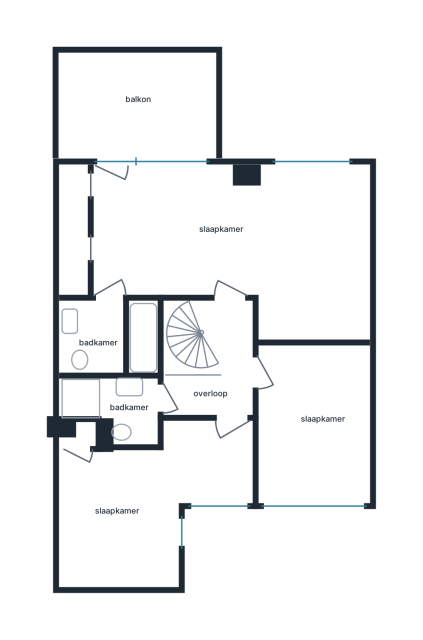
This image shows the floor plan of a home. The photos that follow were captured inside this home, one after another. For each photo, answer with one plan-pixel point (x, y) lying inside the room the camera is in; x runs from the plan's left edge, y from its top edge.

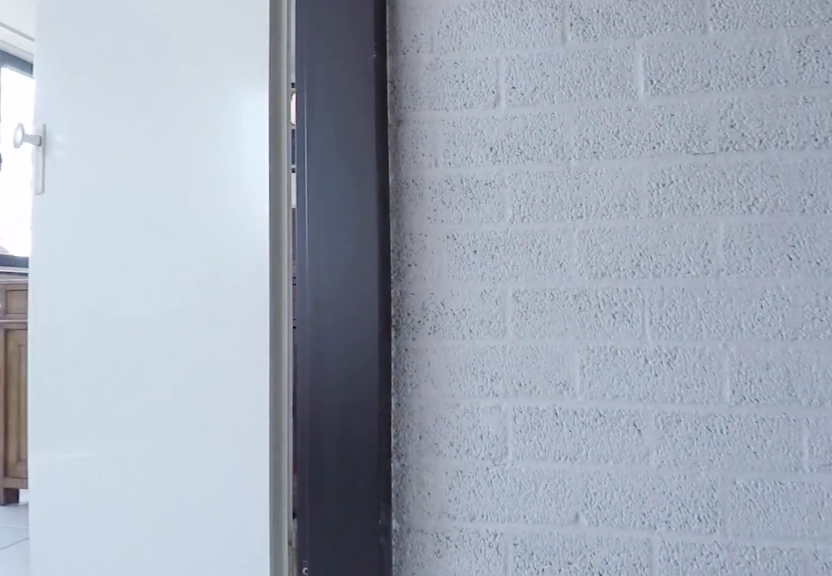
(216, 365)
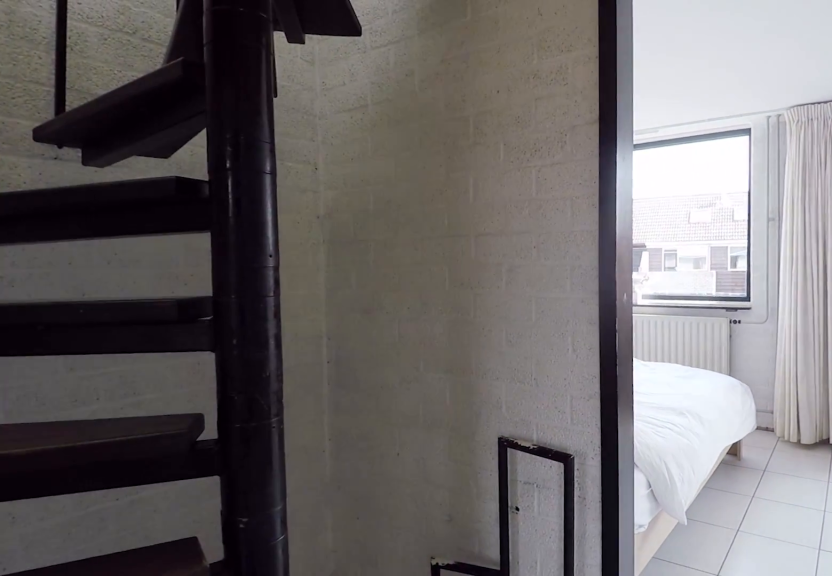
(216, 365)
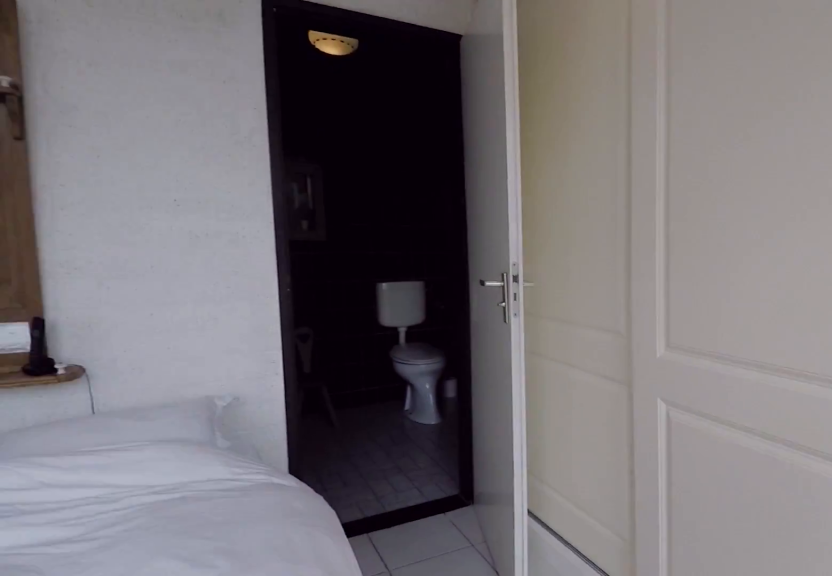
(240, 247)
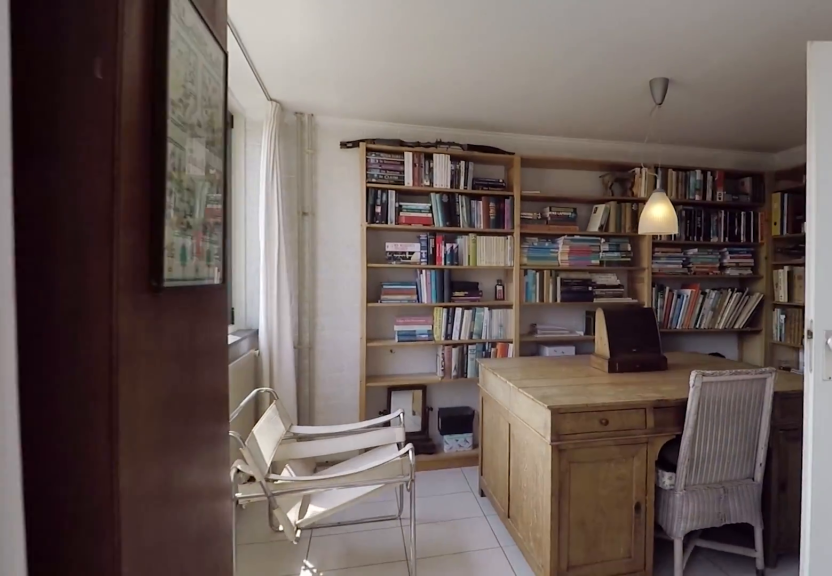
(240, 247)
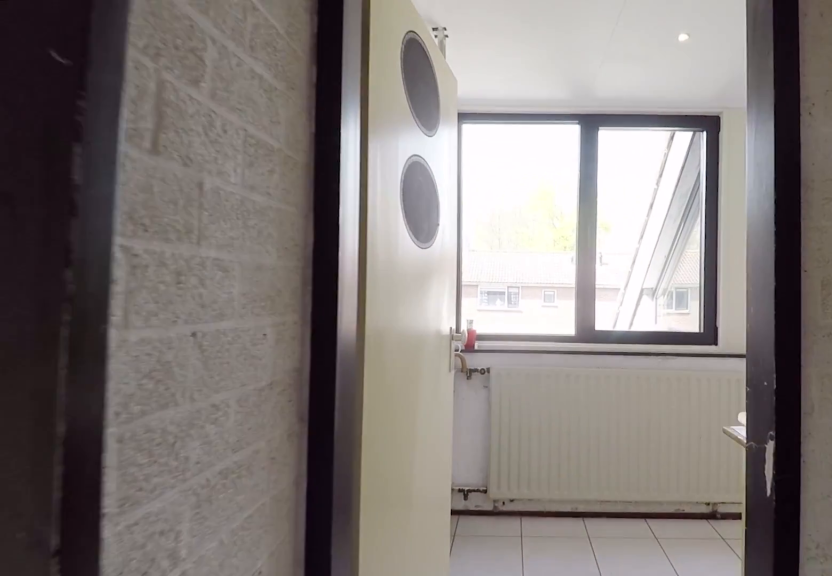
(216, 365)
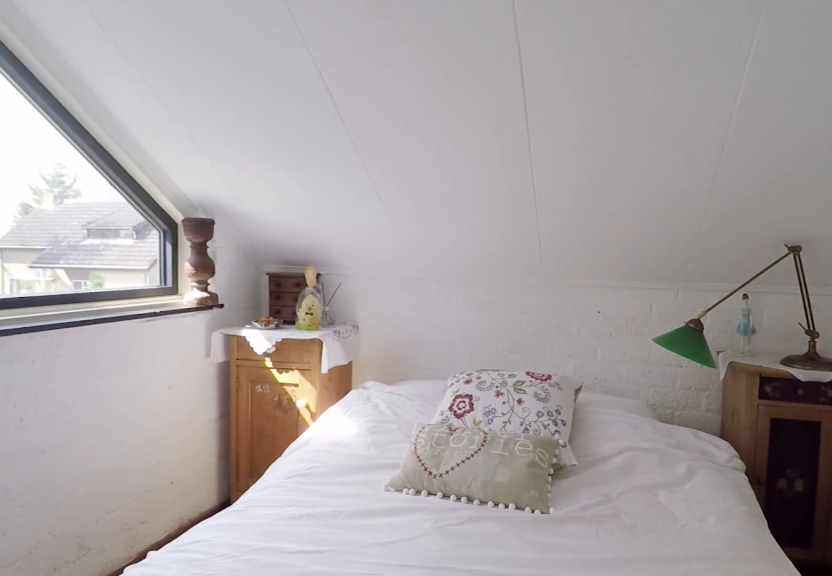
(151, 488)
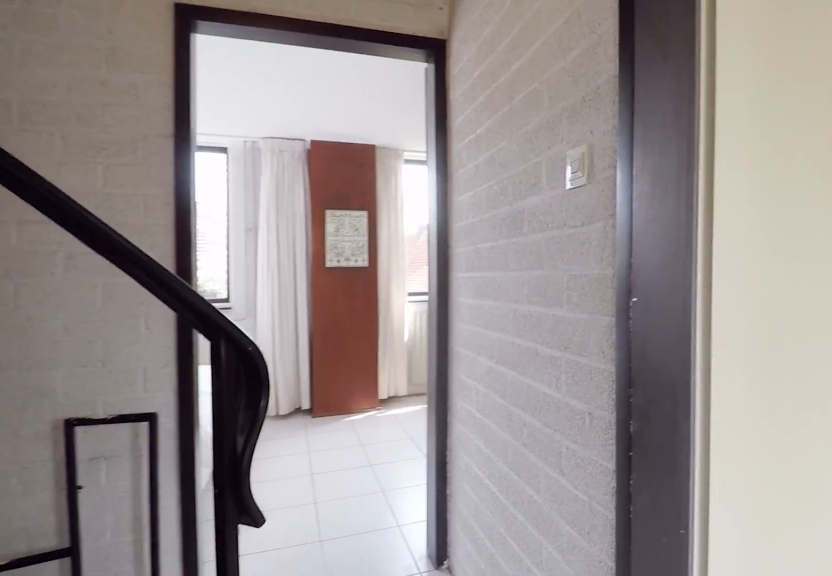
(216, 365)
